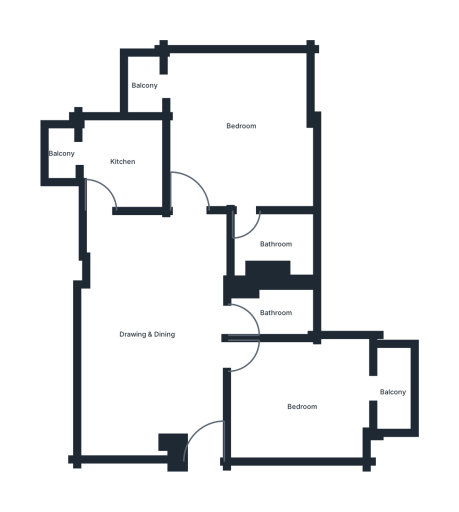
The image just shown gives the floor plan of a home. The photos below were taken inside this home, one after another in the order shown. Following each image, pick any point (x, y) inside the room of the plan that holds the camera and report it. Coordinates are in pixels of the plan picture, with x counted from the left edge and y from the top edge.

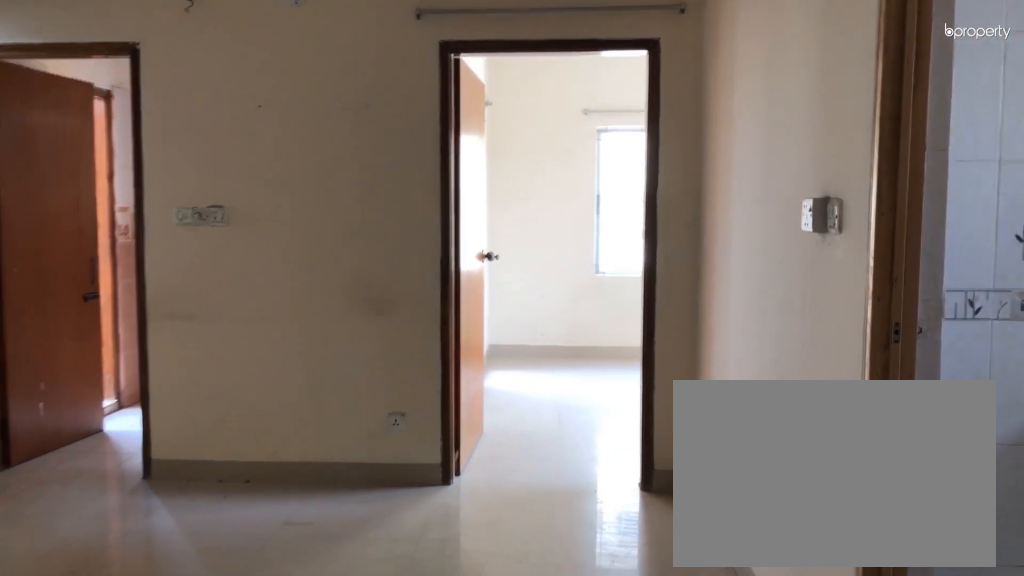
(147, 323)
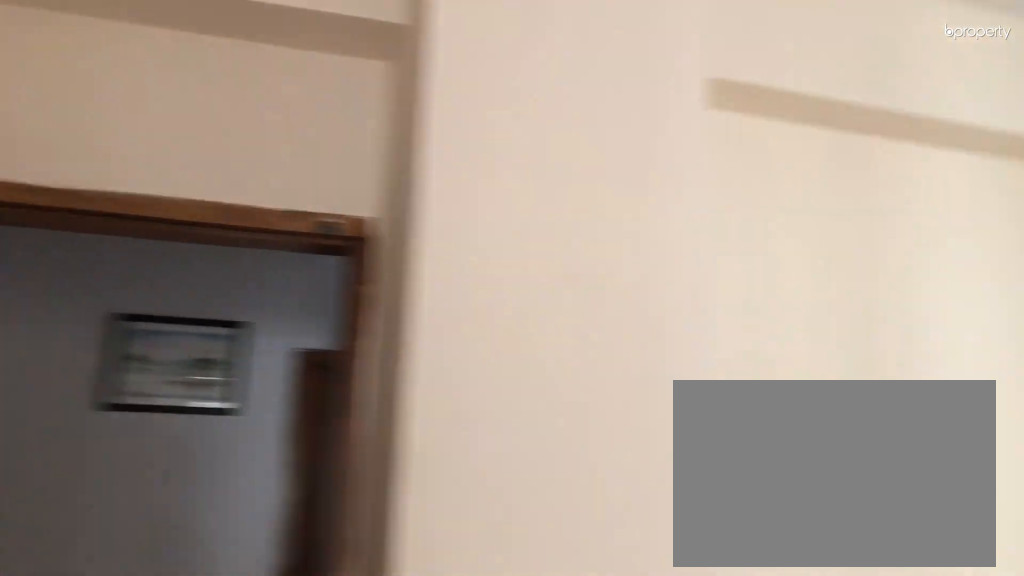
(147, 323)
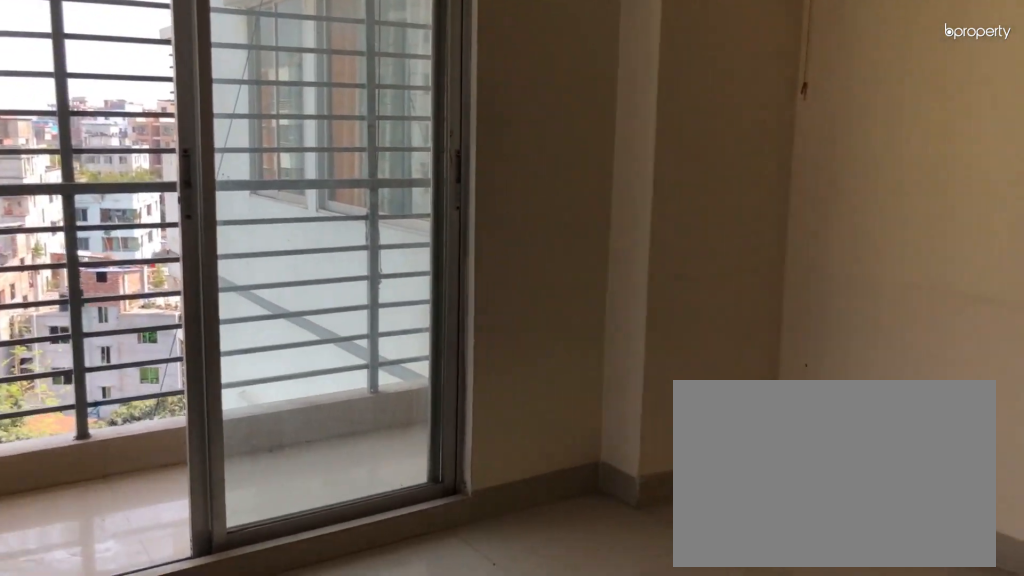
(298, 401)
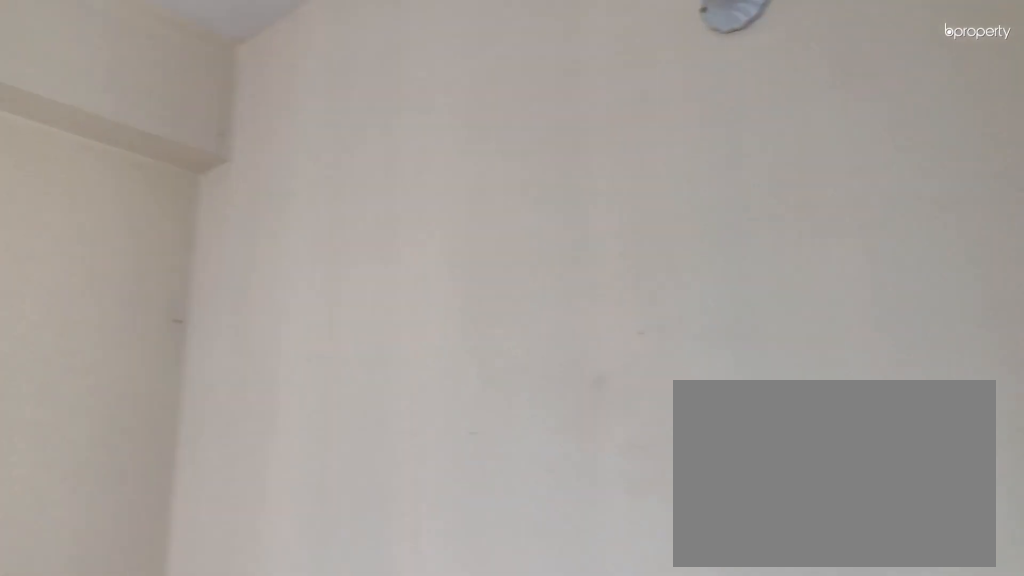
(298, 401)
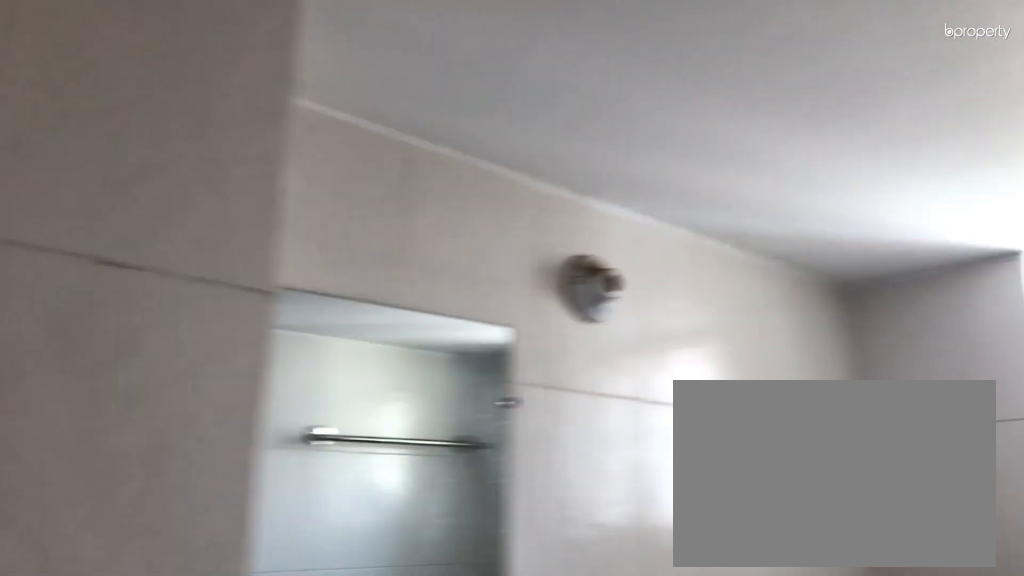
(272, 308)
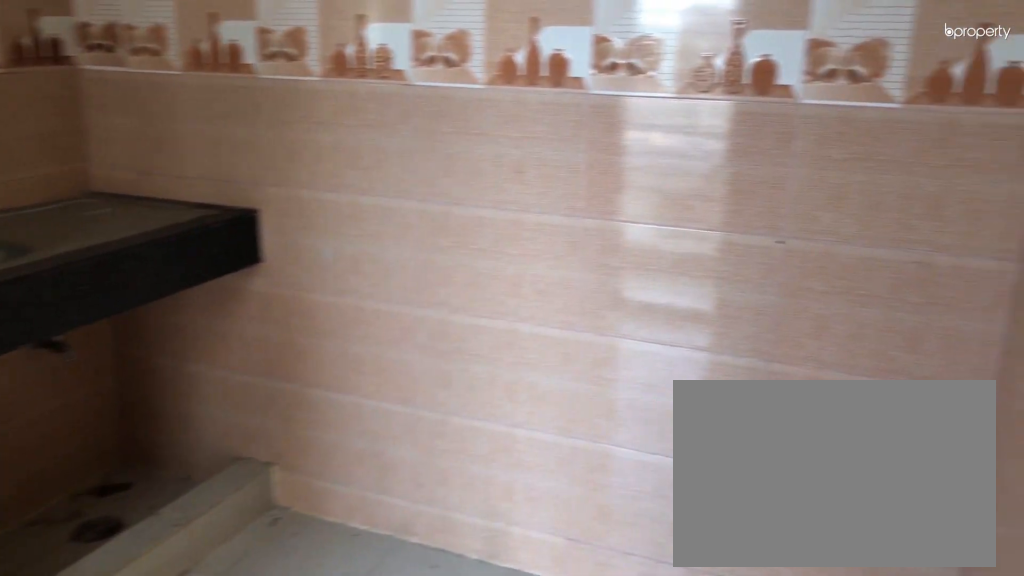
(118, 163)
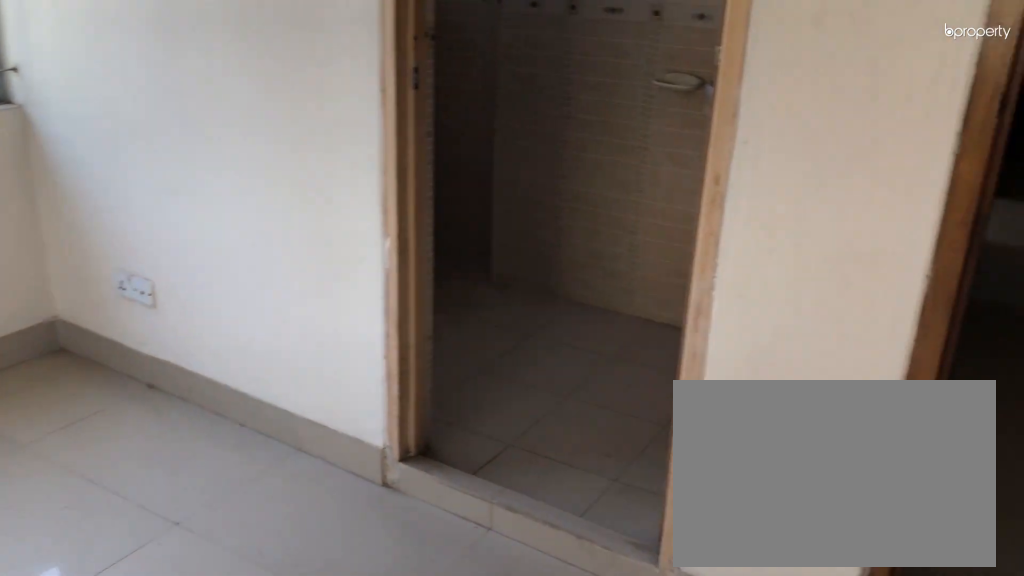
(239, 121)
